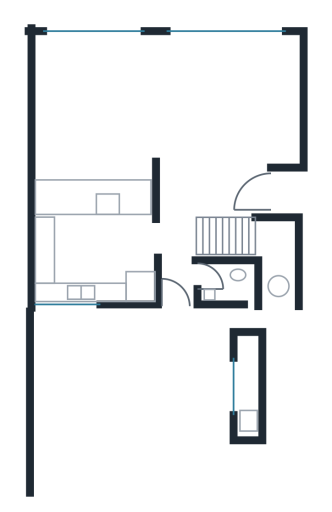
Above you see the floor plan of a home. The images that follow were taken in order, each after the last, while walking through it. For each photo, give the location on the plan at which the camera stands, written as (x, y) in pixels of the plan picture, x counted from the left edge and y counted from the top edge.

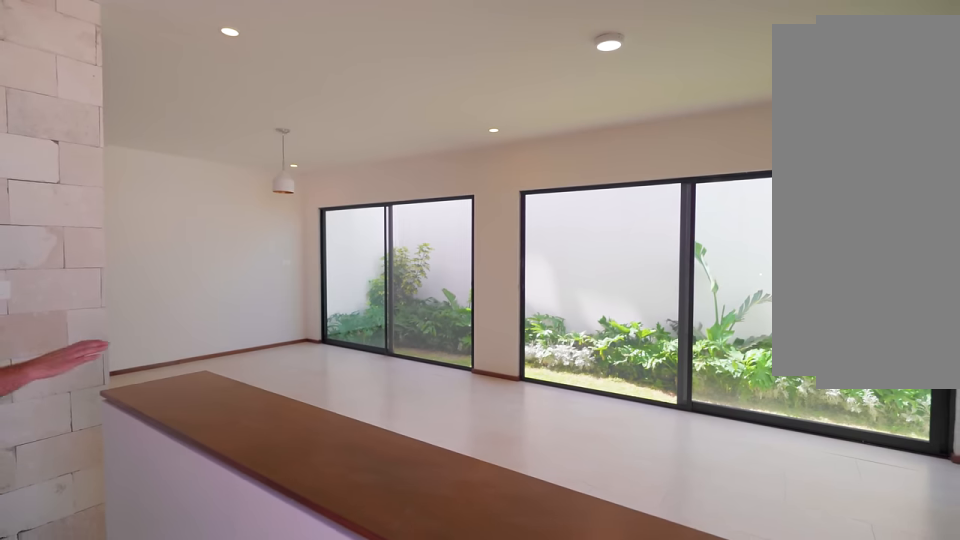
(247, 197)
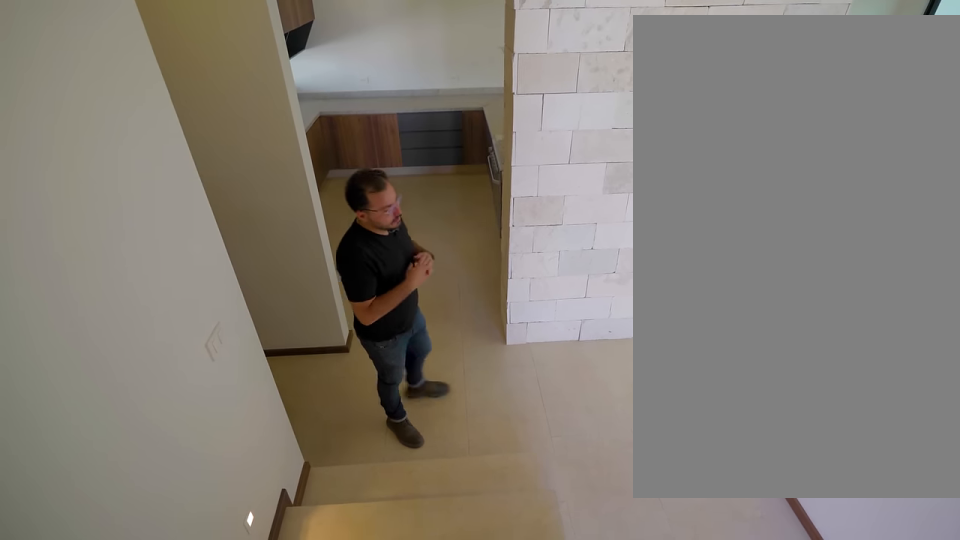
(209, 236)
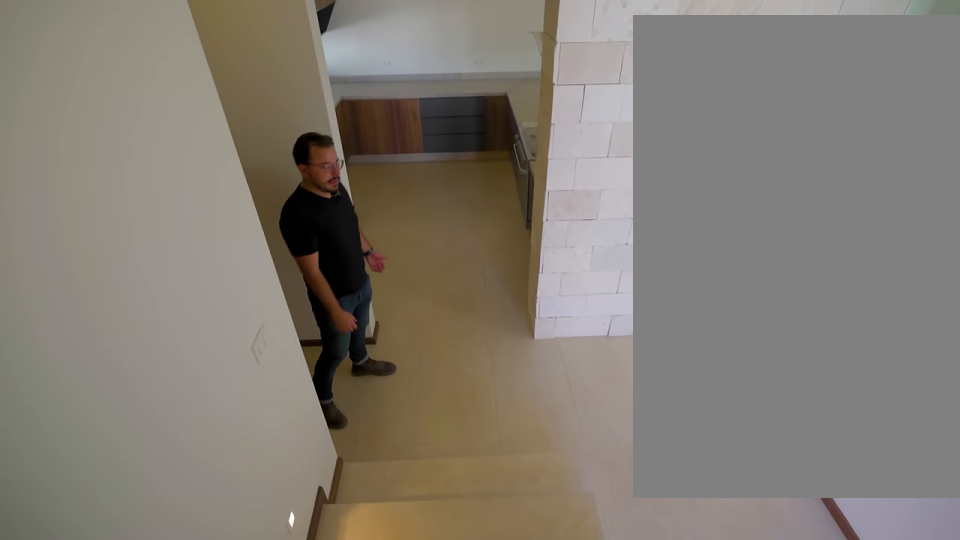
(209, 236)
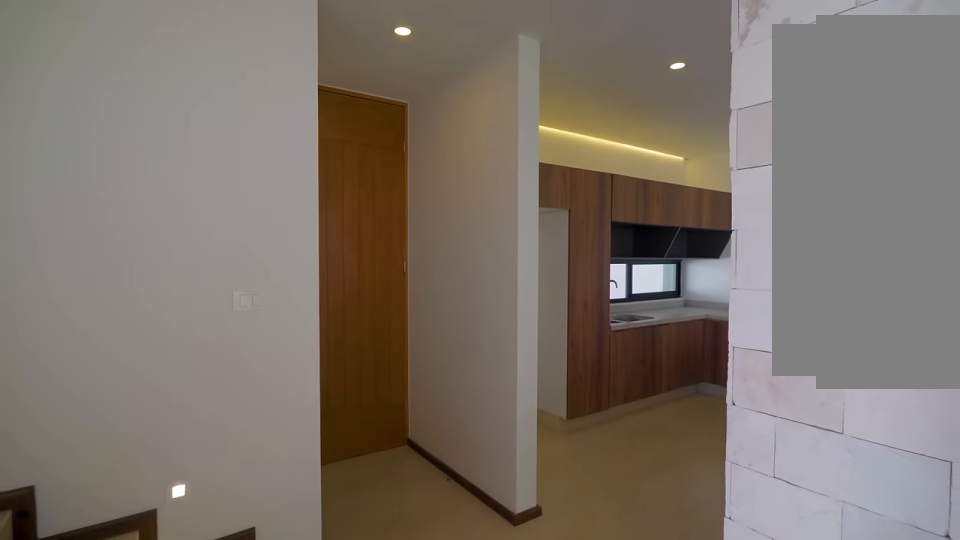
(189, 238)
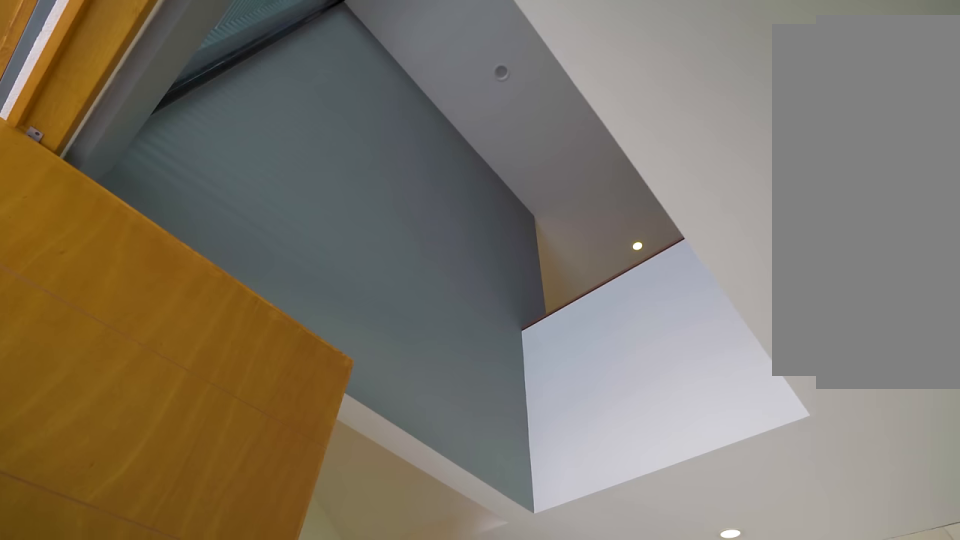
(221, 147)
